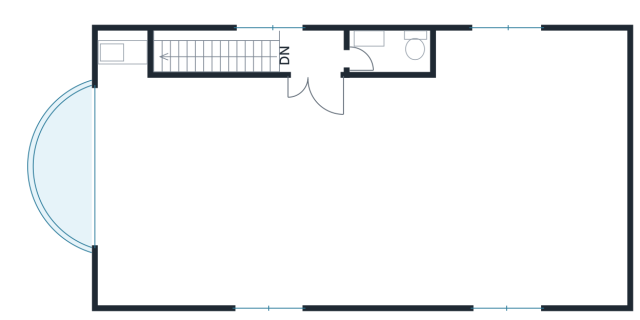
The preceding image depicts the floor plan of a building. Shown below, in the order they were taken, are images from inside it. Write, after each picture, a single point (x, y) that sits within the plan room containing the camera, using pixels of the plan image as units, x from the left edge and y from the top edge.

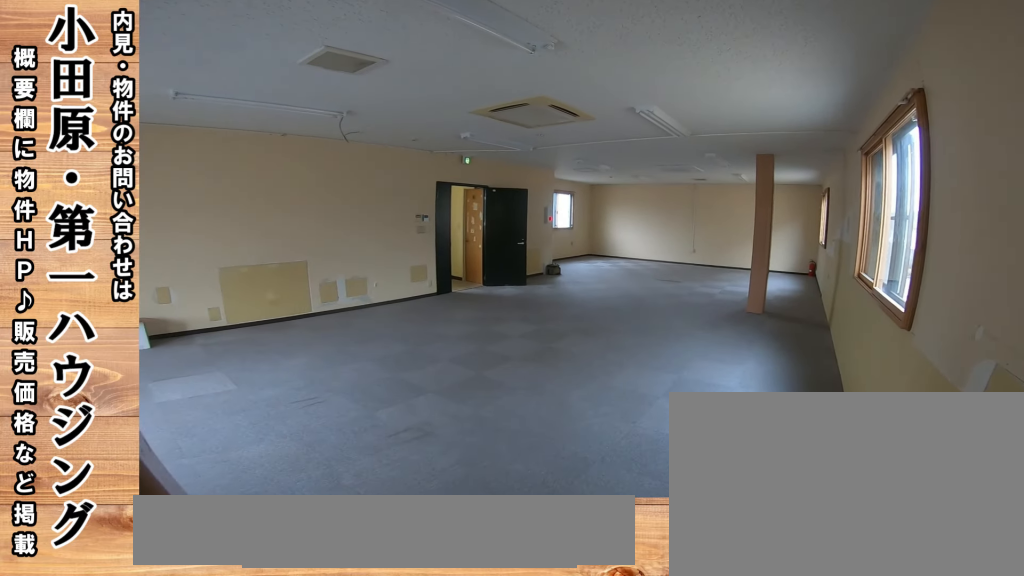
(359, 179)
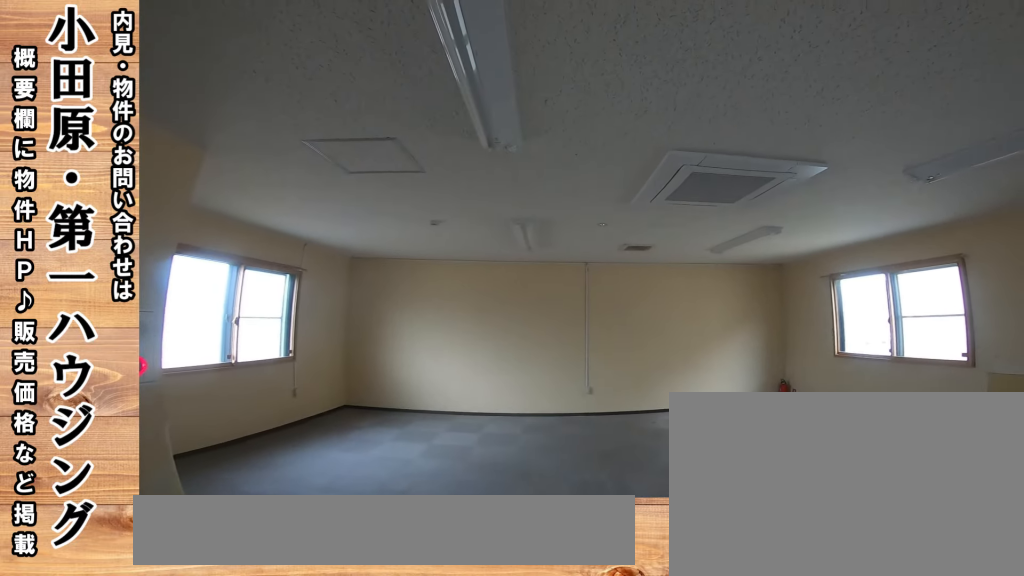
(359, 179)
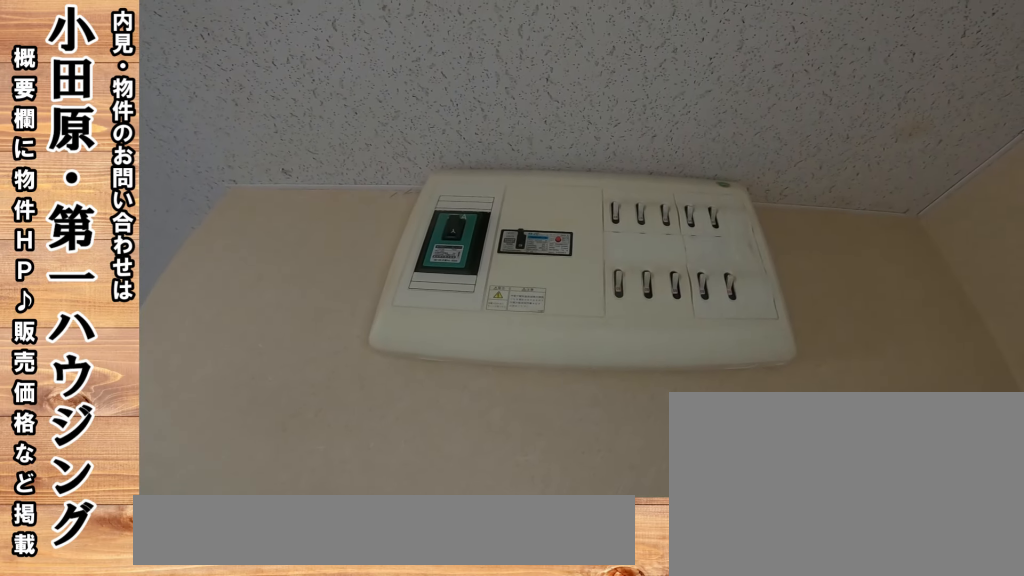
(361, 193)
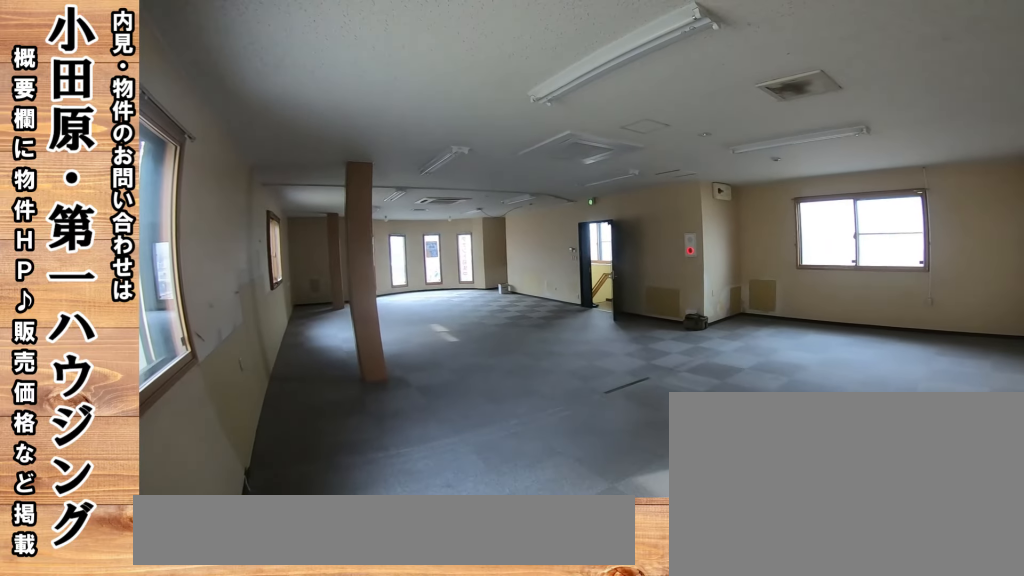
(359, 170)
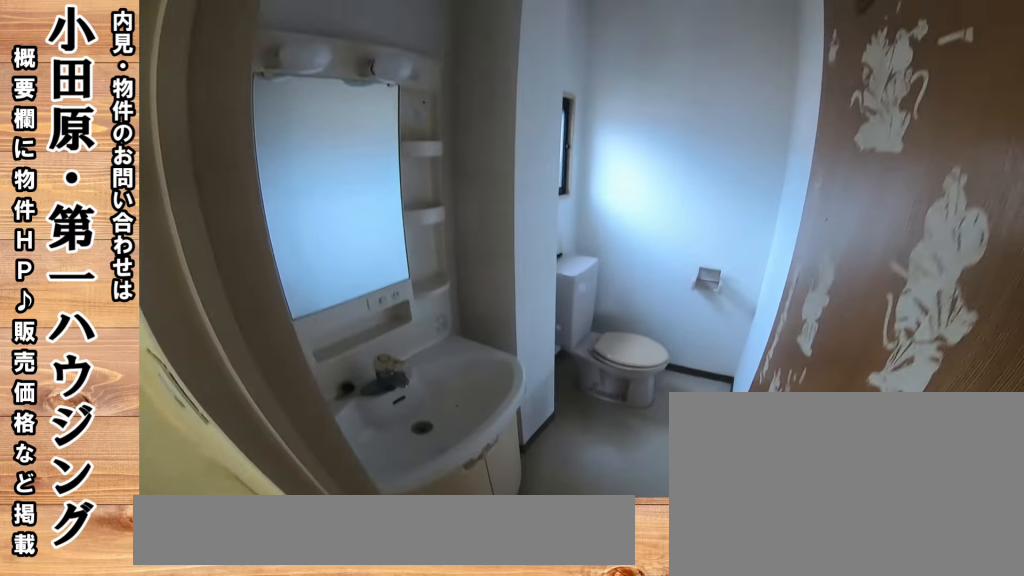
(388, 52)
